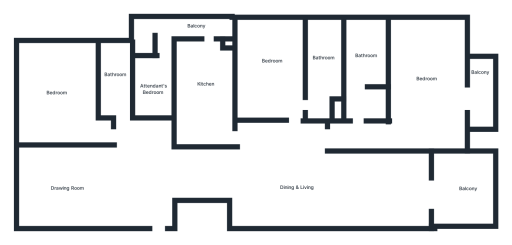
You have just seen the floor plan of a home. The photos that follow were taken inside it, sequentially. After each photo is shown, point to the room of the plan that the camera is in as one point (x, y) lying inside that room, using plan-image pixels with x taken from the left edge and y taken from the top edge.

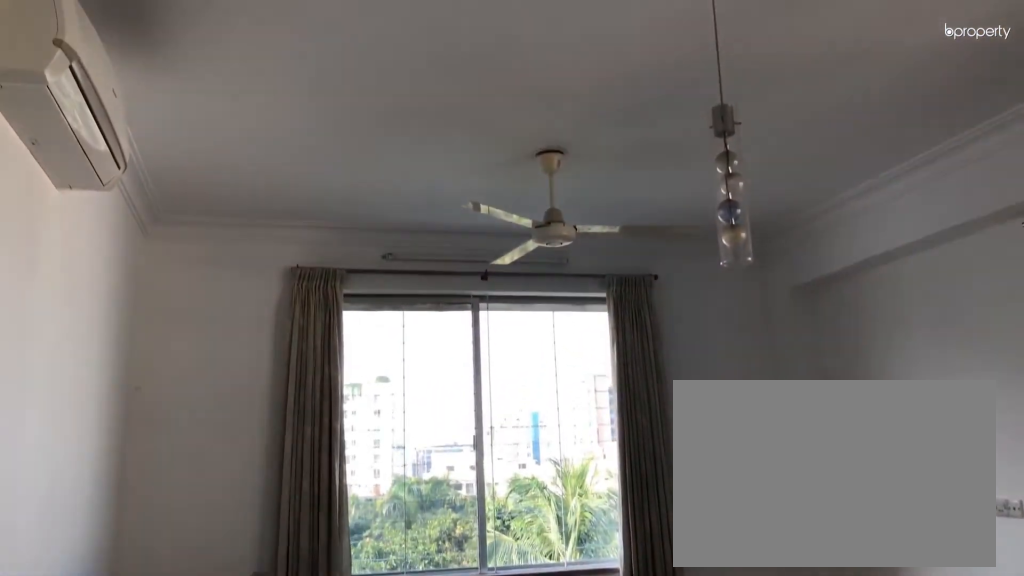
(427, 73)
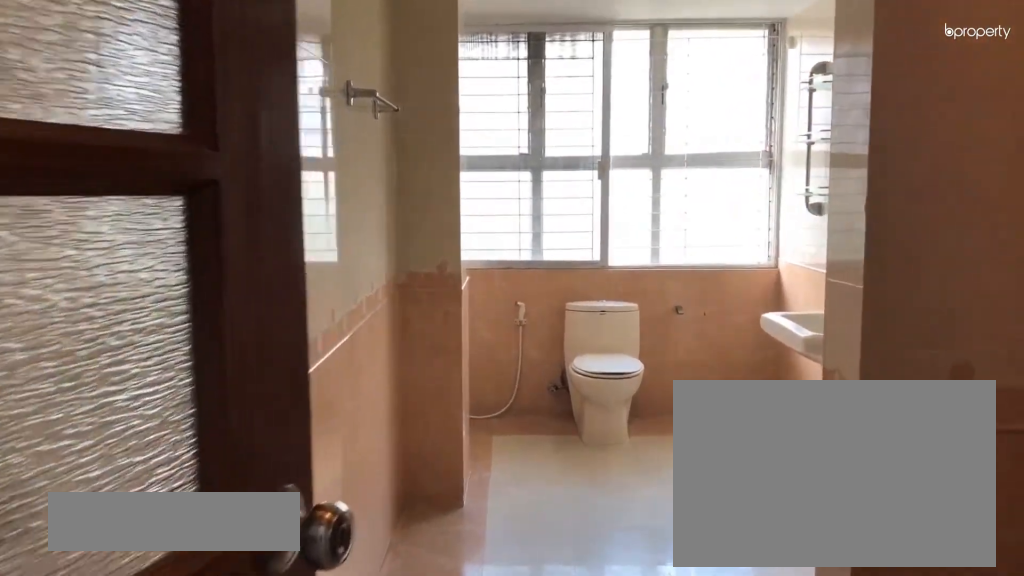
(356, 116)
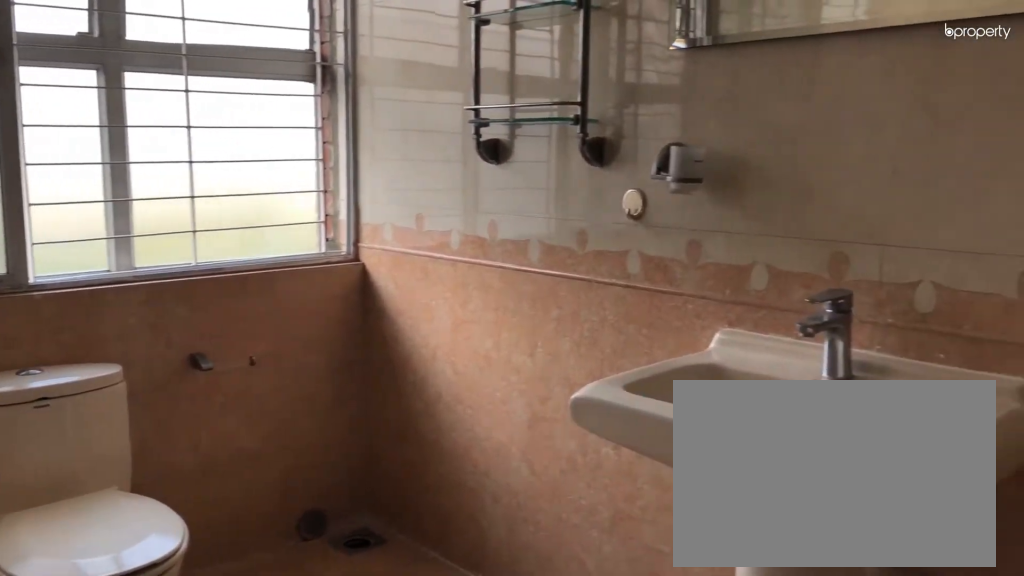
(366, 53)
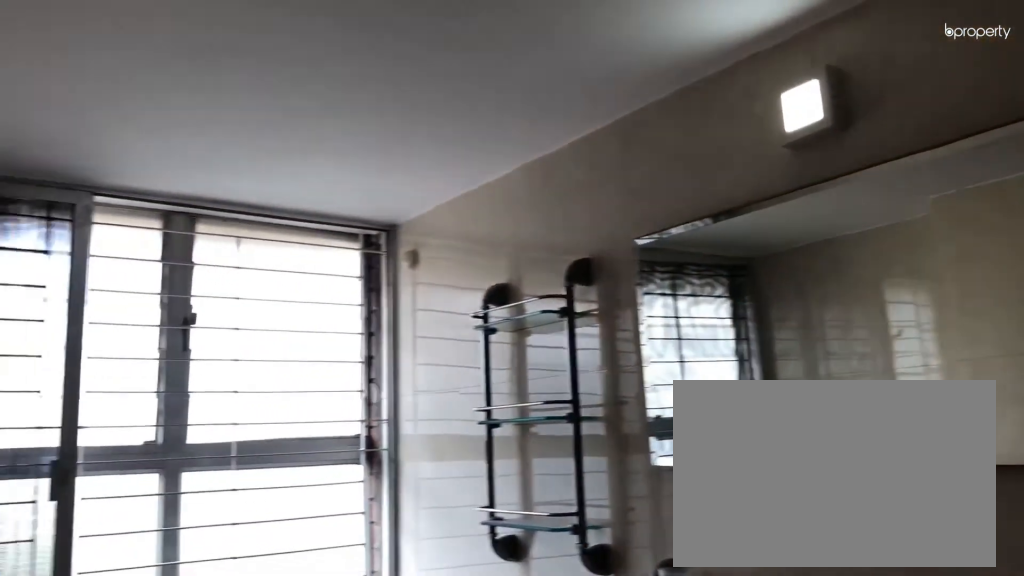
(366, 53)
